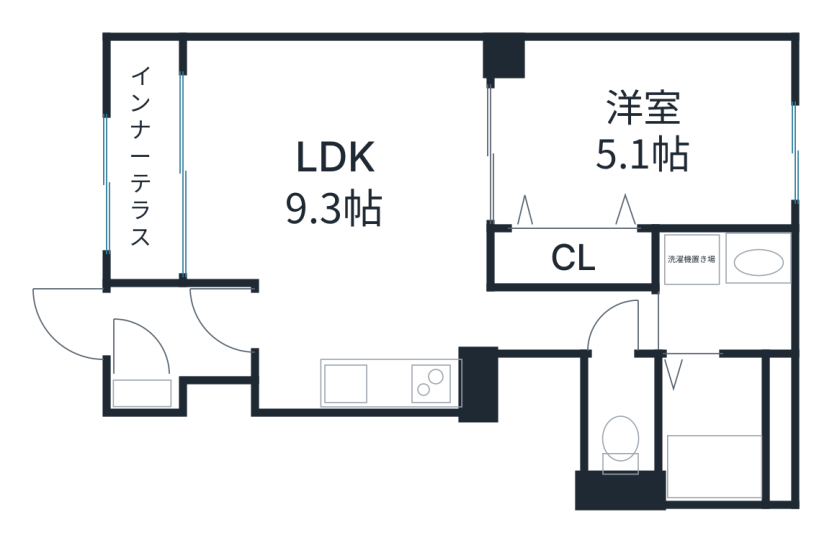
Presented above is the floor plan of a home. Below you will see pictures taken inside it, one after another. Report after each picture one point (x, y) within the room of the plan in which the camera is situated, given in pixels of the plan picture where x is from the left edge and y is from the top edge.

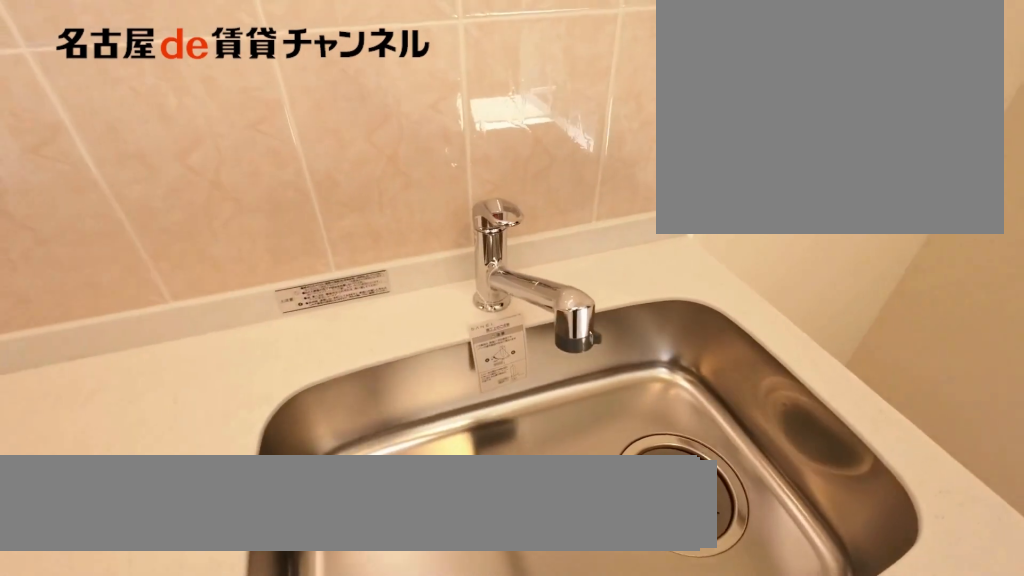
(403, 382)
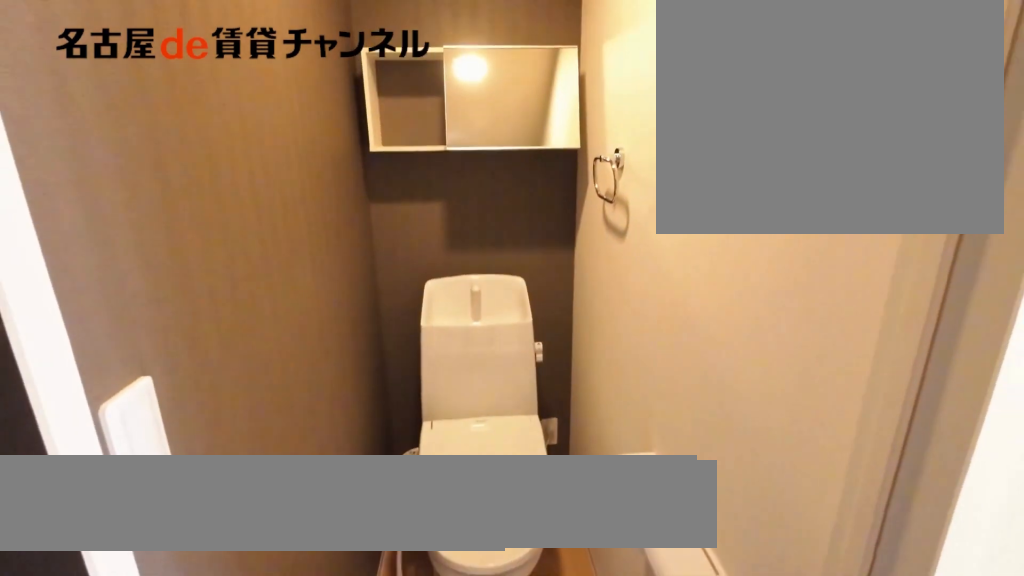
(619, 417)
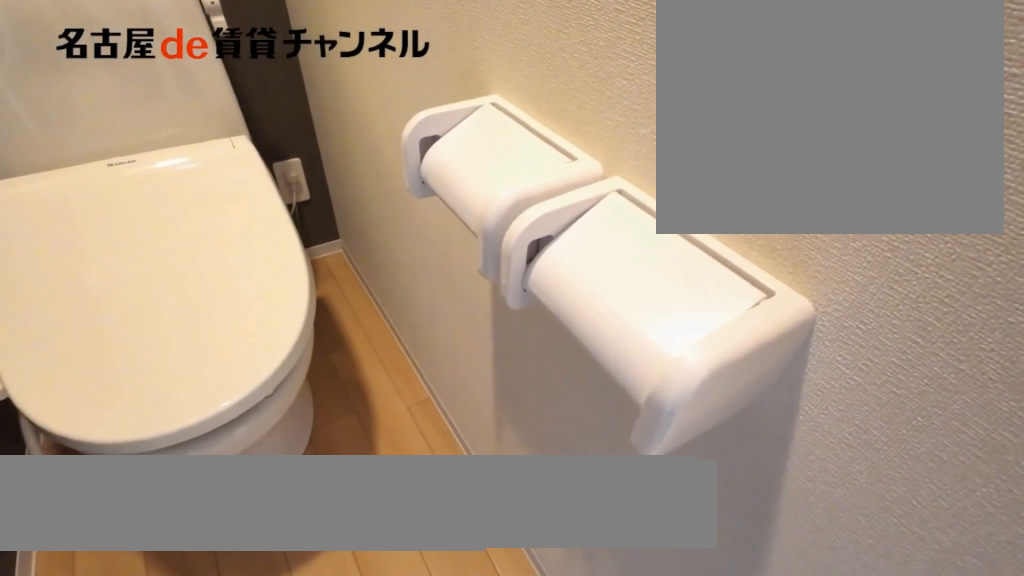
(619, 417)
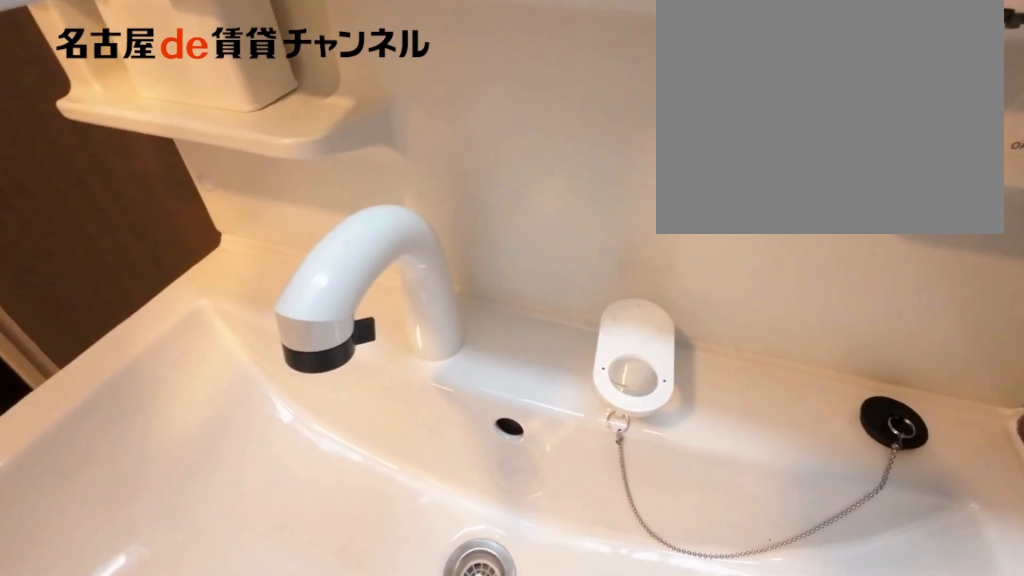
(723, 290)
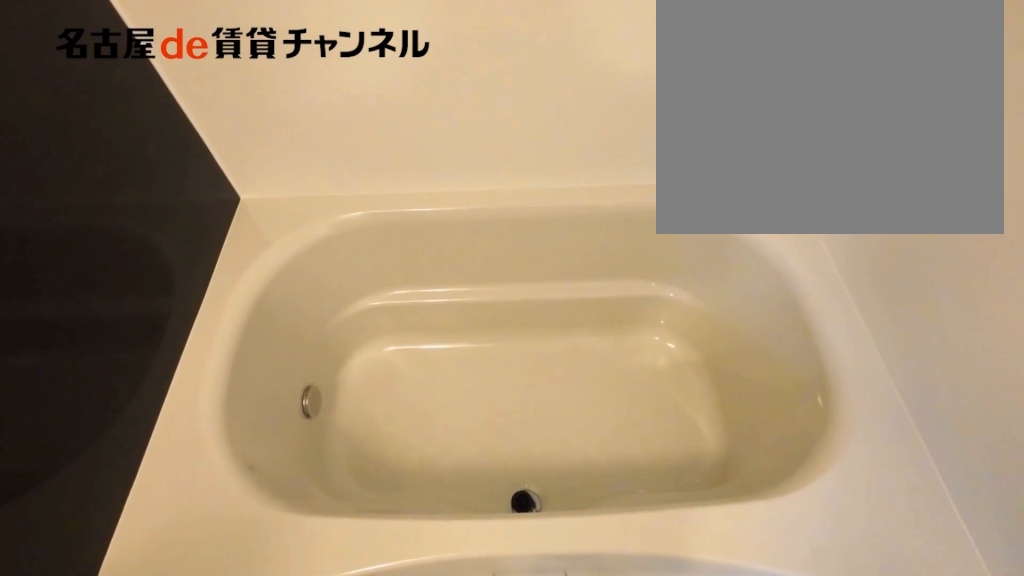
(723, 426)
